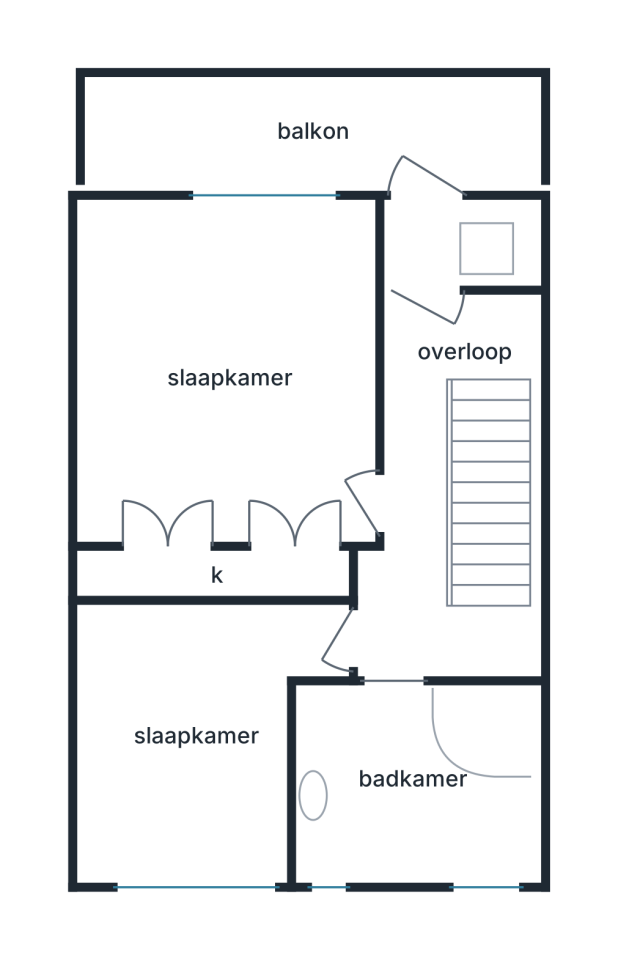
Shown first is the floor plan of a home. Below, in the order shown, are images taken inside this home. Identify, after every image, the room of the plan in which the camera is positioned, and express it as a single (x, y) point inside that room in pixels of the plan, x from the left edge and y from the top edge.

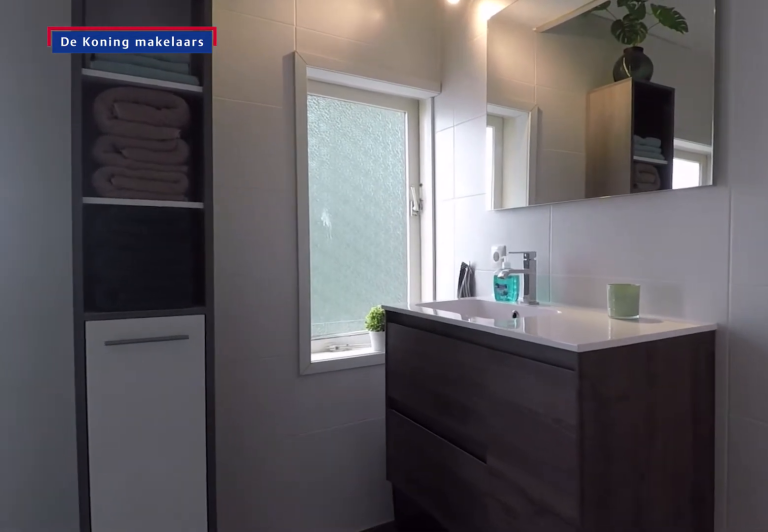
(414, 775)
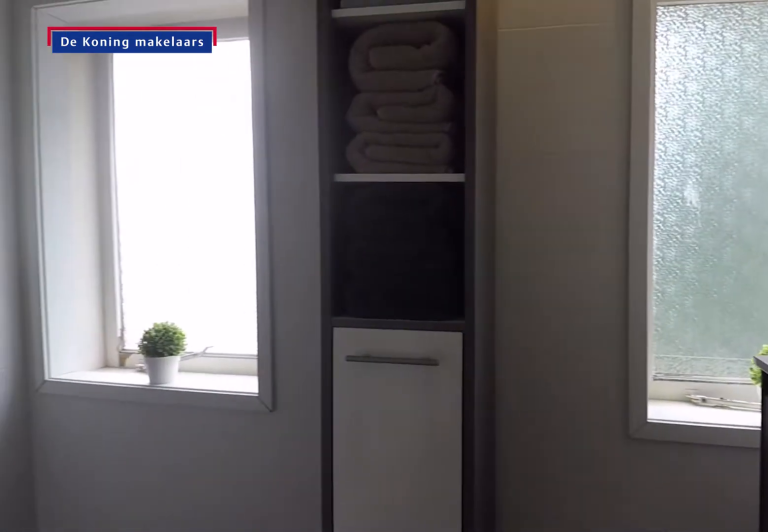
(414, 775)
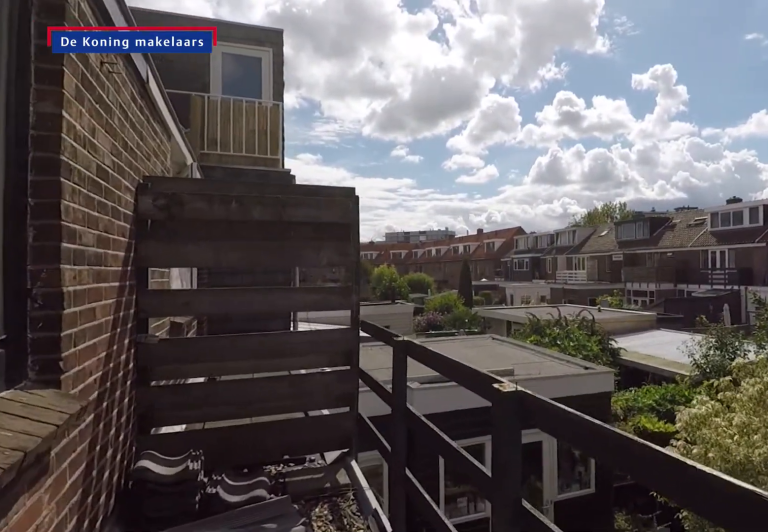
(311, 130)
